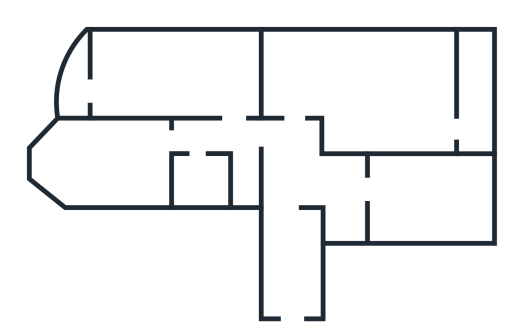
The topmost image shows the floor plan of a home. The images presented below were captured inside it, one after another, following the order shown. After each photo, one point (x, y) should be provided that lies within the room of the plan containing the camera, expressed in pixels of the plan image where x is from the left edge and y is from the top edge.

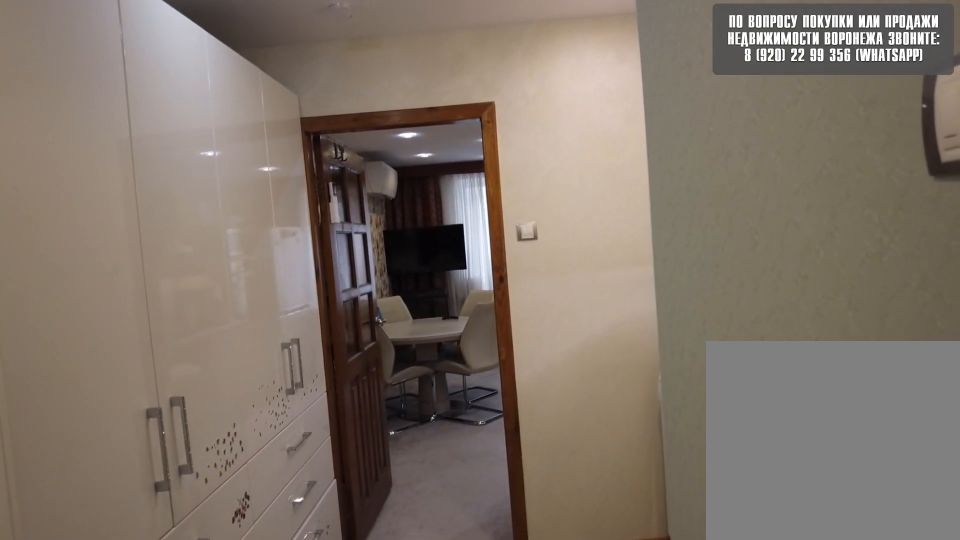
(295, 186)
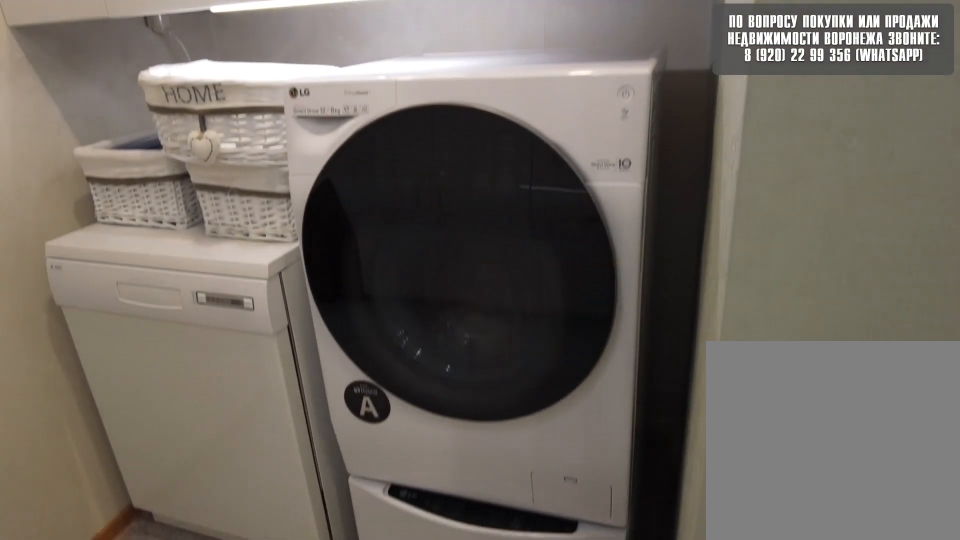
(350, 191)
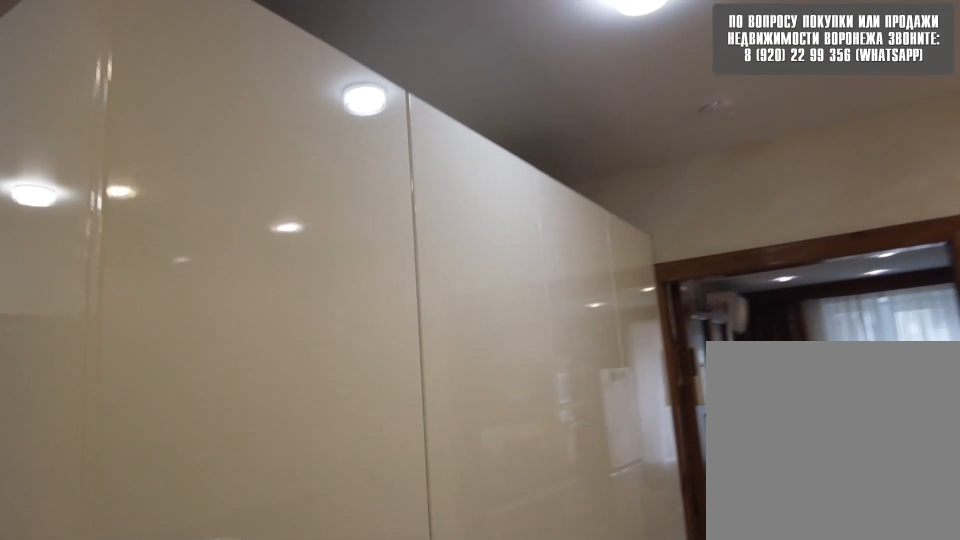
(350, 191)
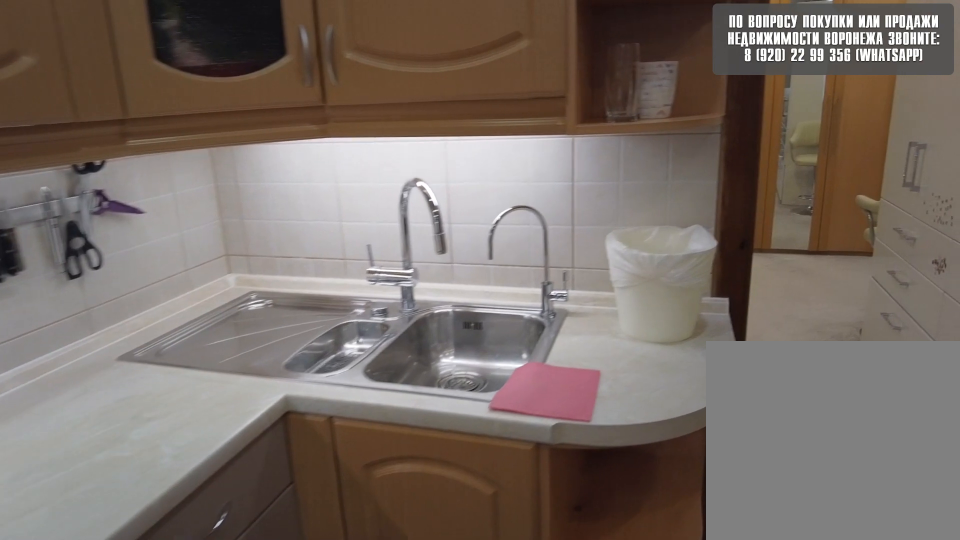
(409, 199)
